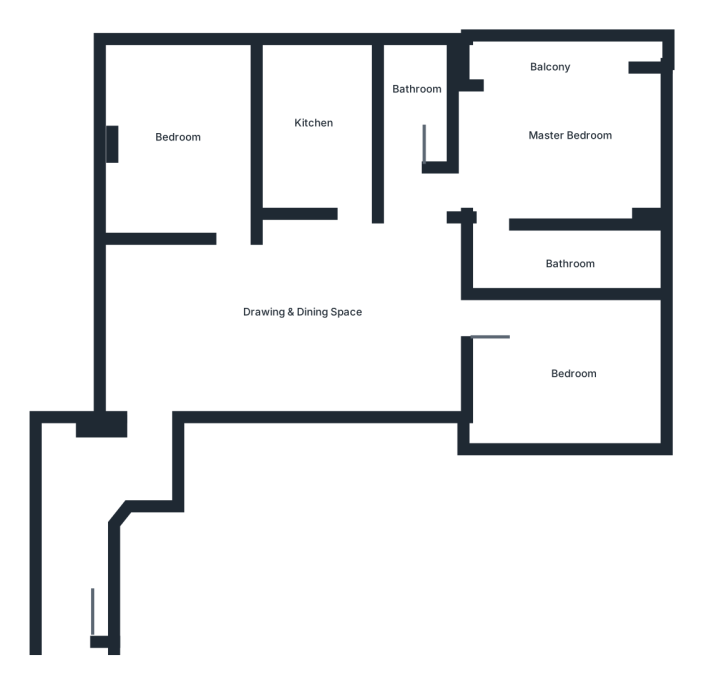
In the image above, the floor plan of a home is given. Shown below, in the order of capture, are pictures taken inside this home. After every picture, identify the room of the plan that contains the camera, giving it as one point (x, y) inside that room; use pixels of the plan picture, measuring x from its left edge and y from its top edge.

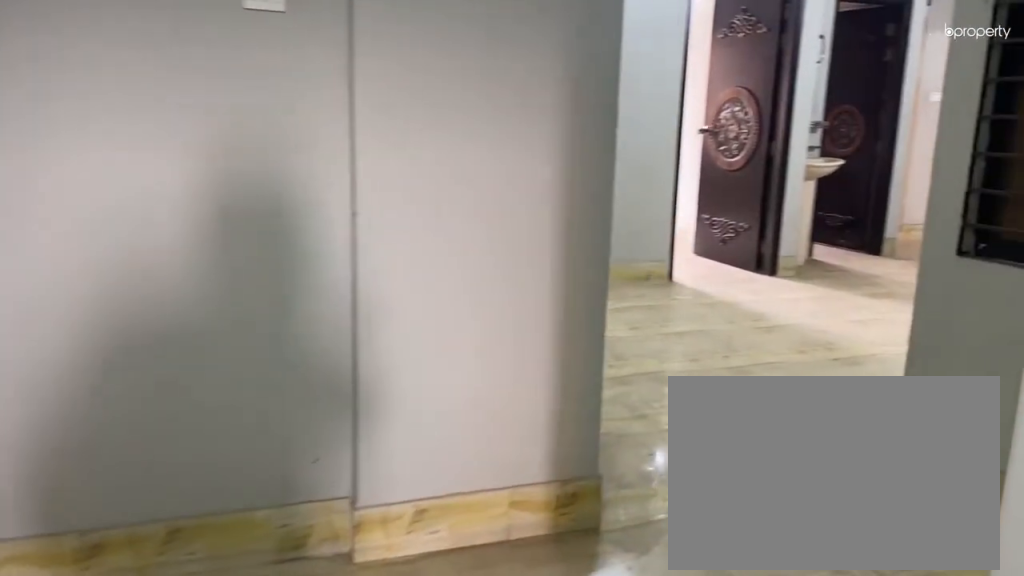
(71, 571)
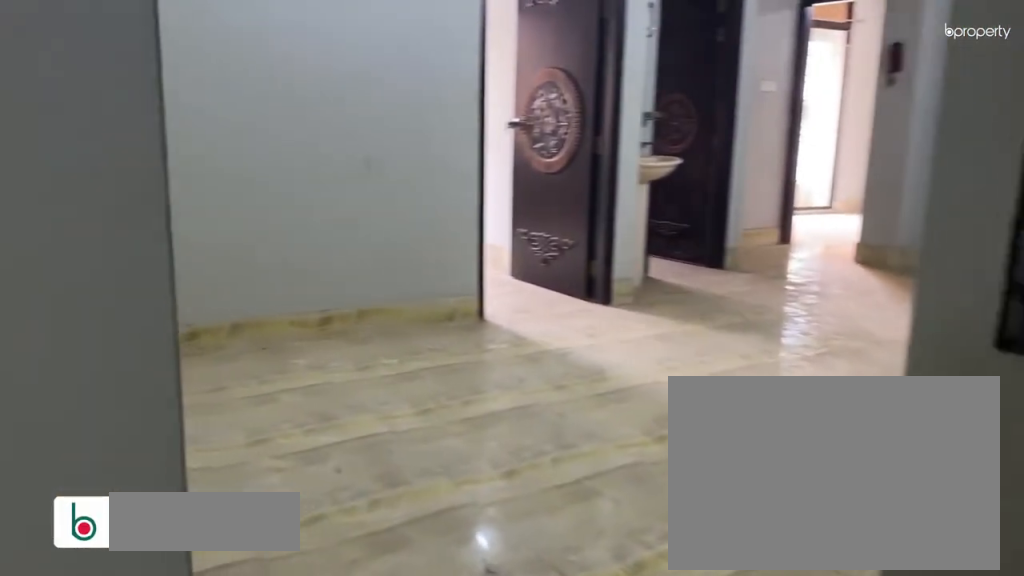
(179, 379)
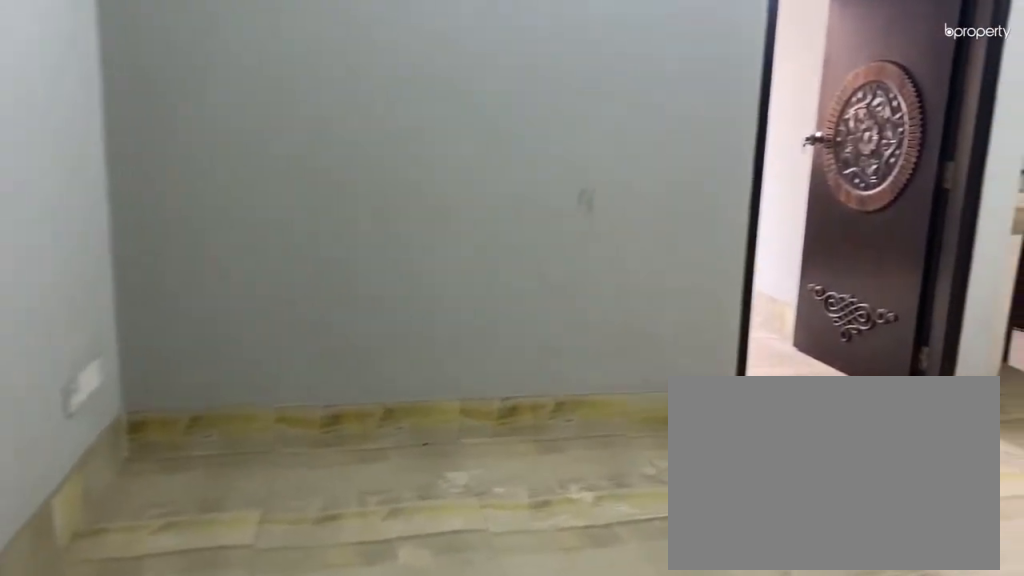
(179, 379)
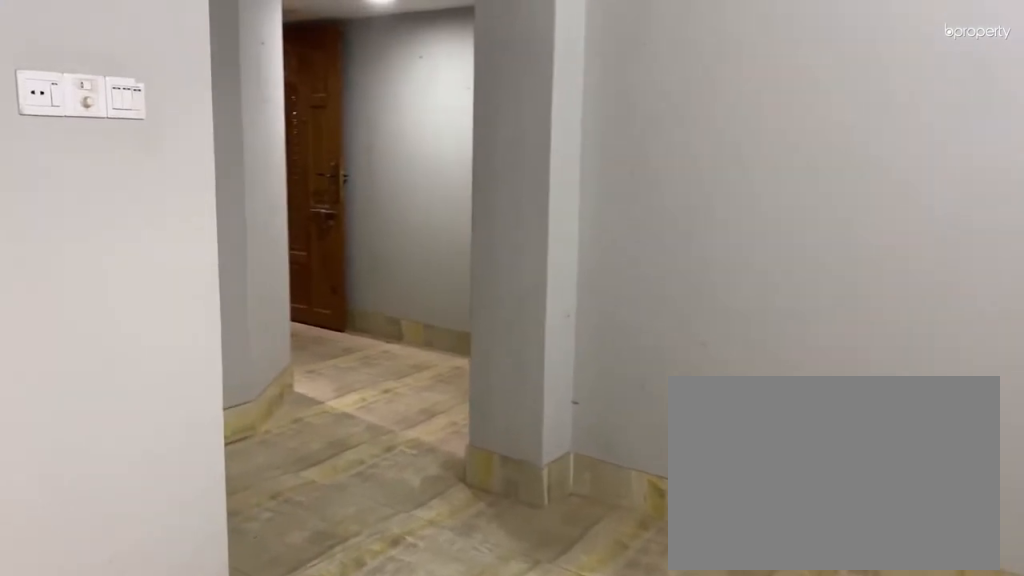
(298, 288)
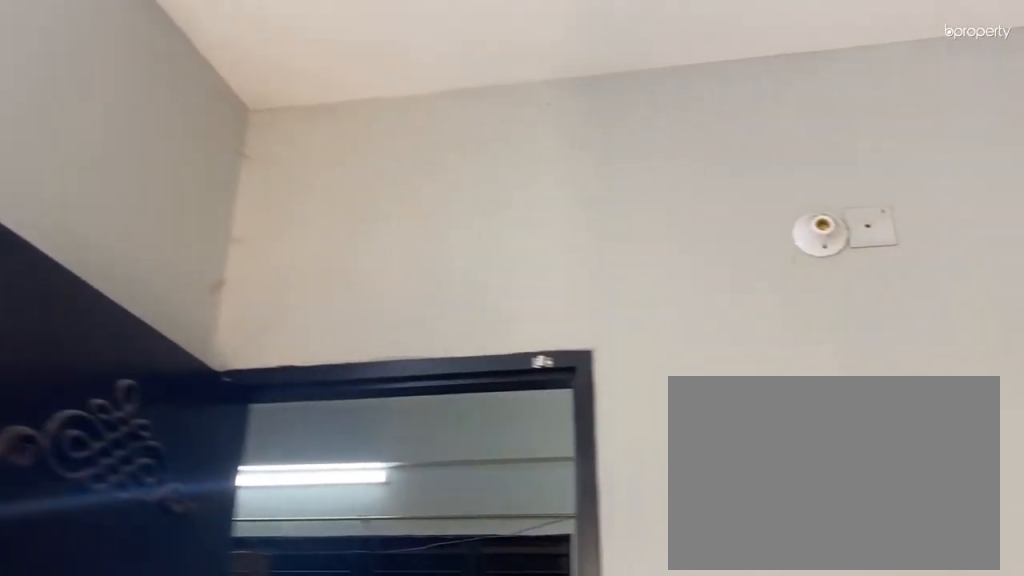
(169, 161)
